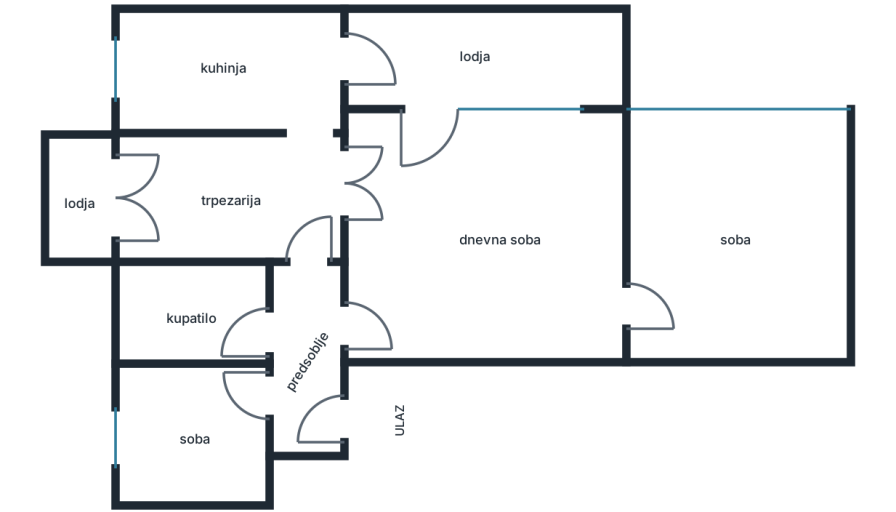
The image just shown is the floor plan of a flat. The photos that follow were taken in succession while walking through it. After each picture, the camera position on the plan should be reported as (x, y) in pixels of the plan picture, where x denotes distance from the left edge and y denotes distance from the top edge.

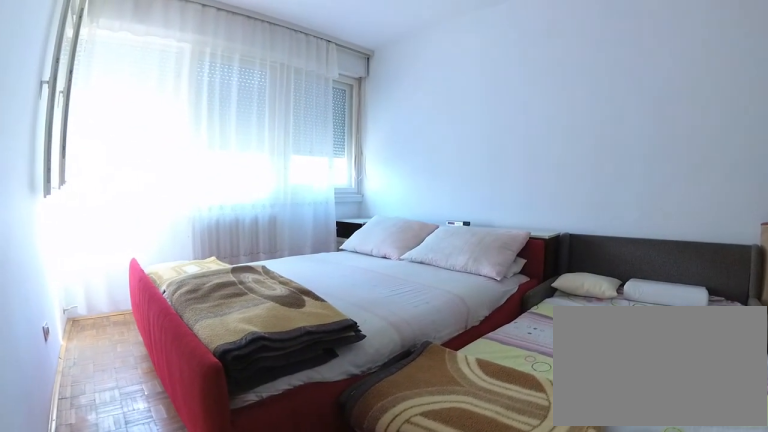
(642, 325)
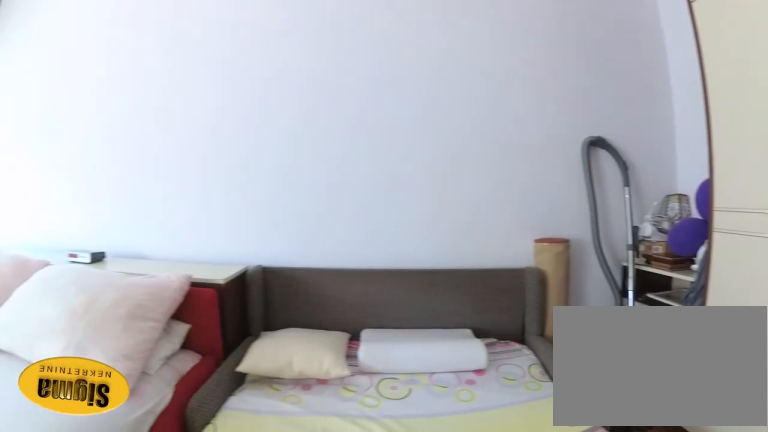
(738, 325)
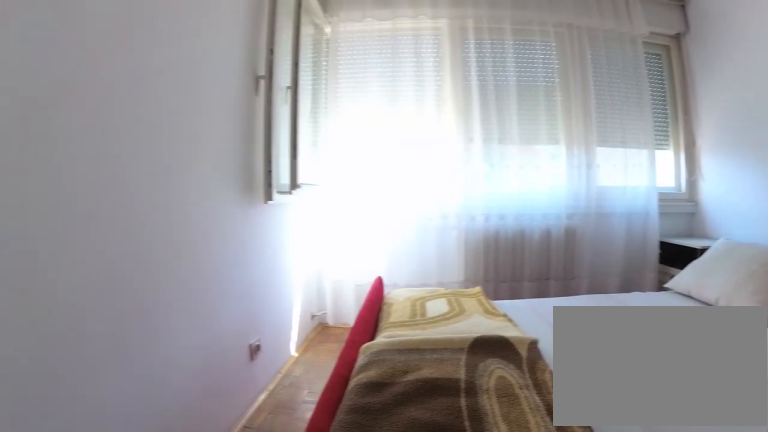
(738, 333)
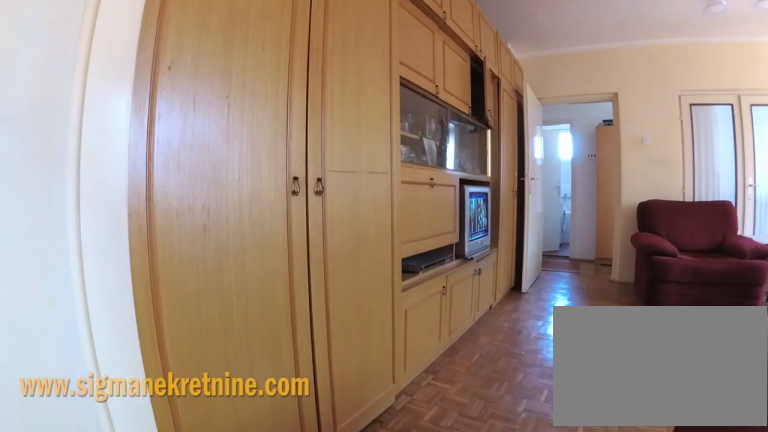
(679, 314)
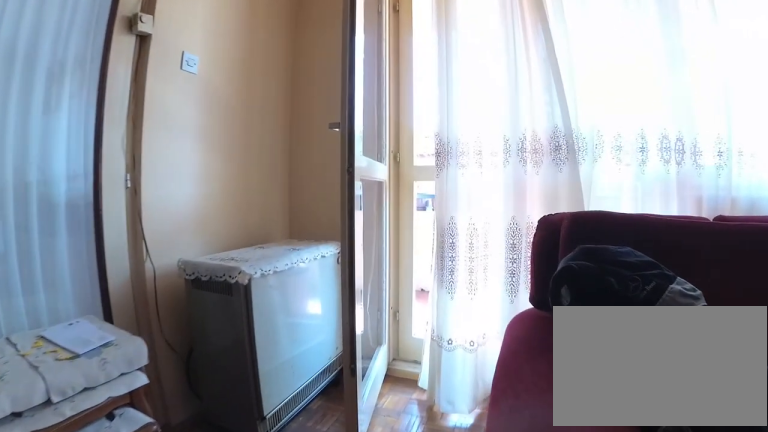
(402, 239)
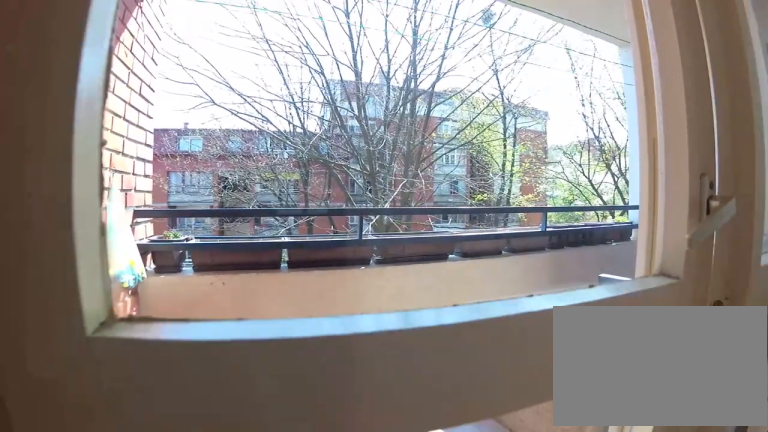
(387, 164)
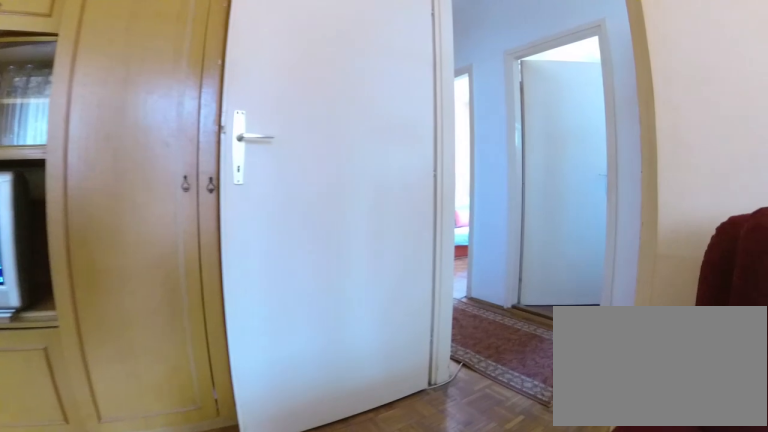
(406, 250)
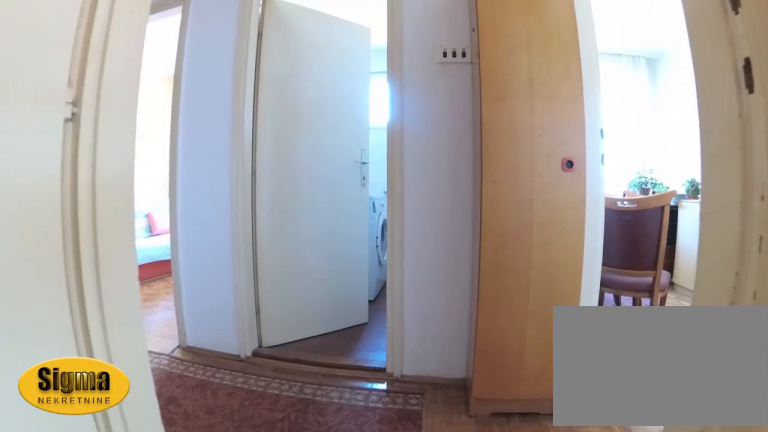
(398, 318)
